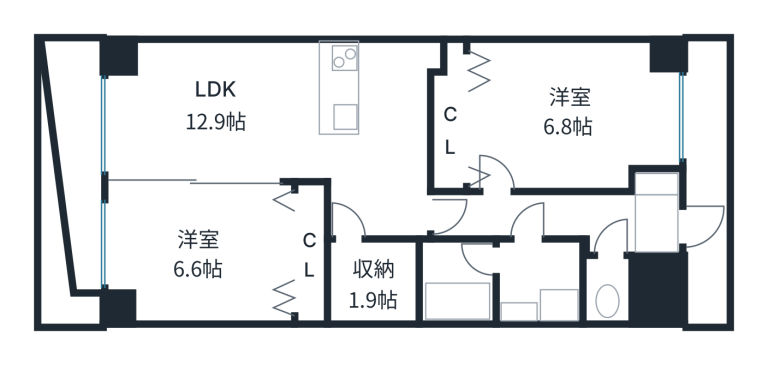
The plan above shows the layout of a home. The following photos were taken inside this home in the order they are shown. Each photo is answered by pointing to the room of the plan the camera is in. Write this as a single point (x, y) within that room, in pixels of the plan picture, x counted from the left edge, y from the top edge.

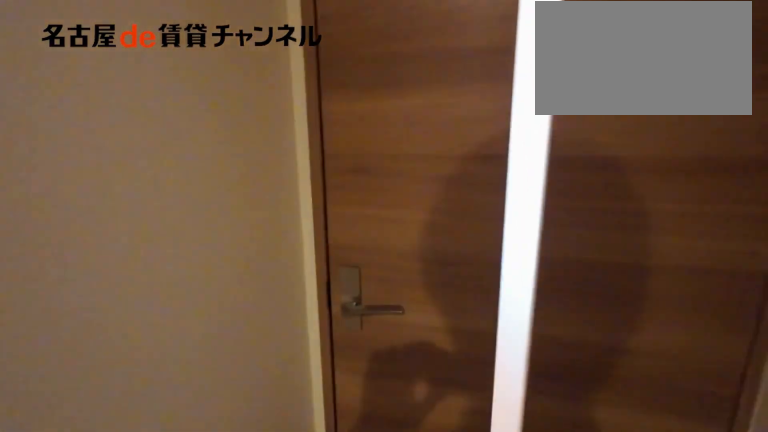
(539, 217)
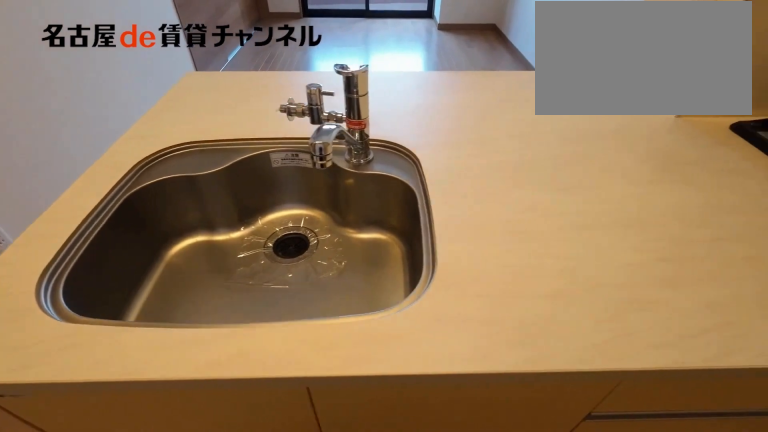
(382, 87)
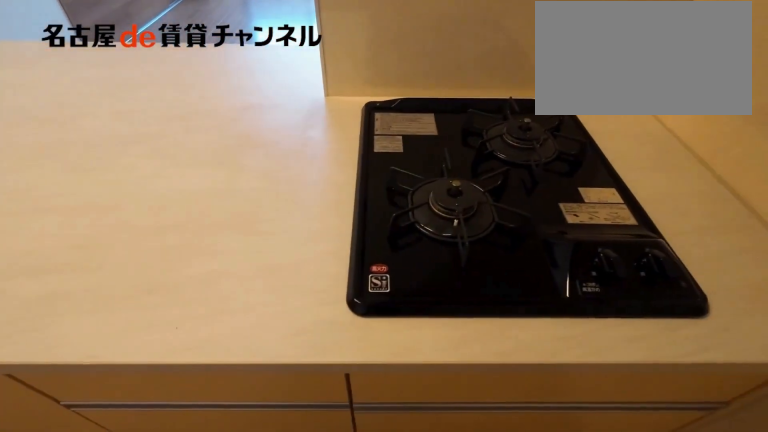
(382, 87)
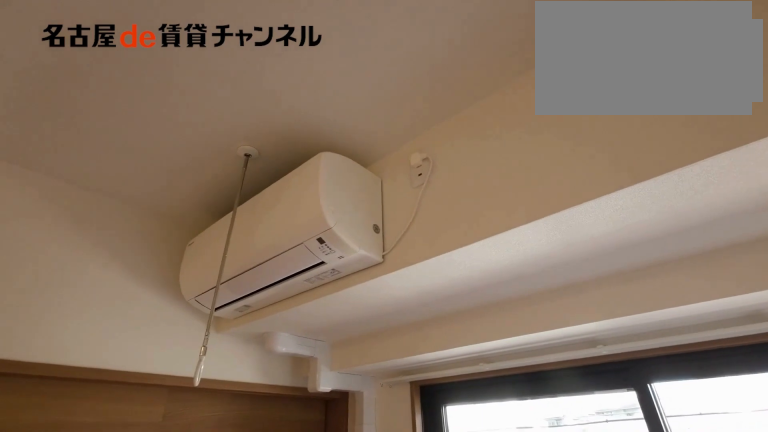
(283, 121)
